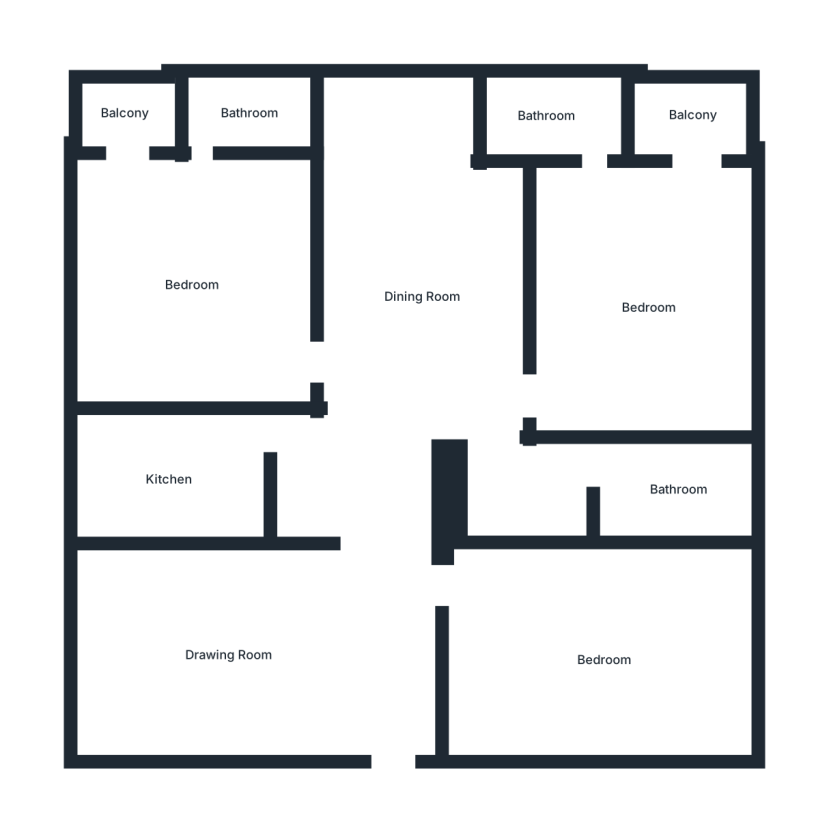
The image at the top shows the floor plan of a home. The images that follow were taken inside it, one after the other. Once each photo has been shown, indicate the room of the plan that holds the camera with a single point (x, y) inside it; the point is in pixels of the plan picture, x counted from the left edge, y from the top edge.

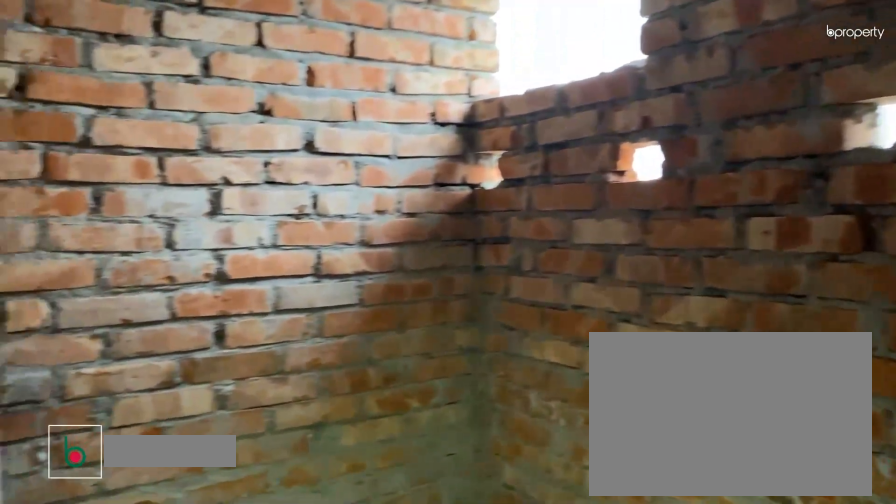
(549, 116)
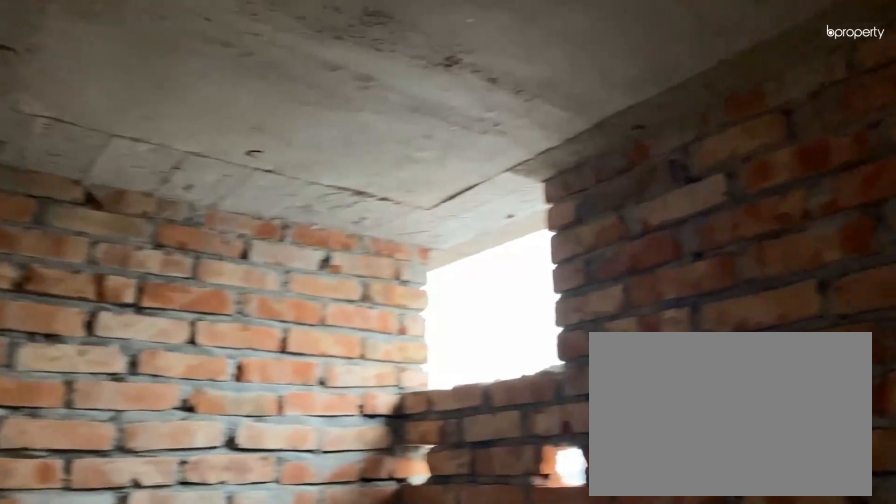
(549, 116)
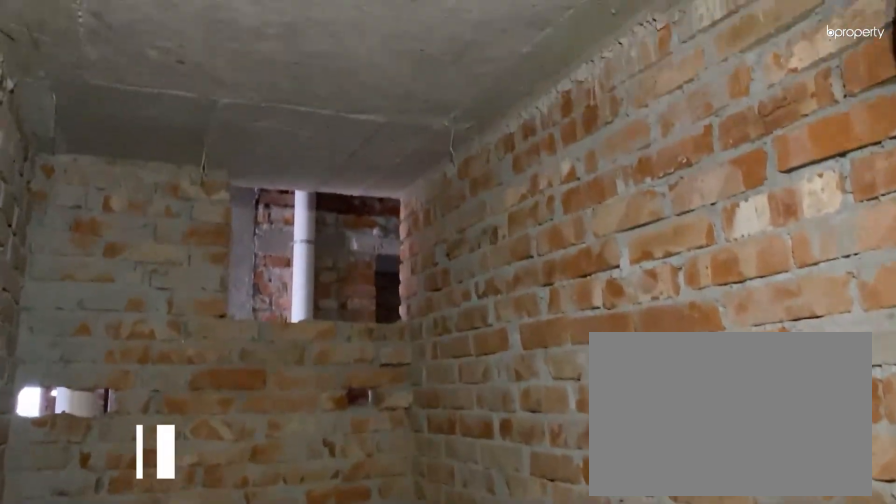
(680, 487)
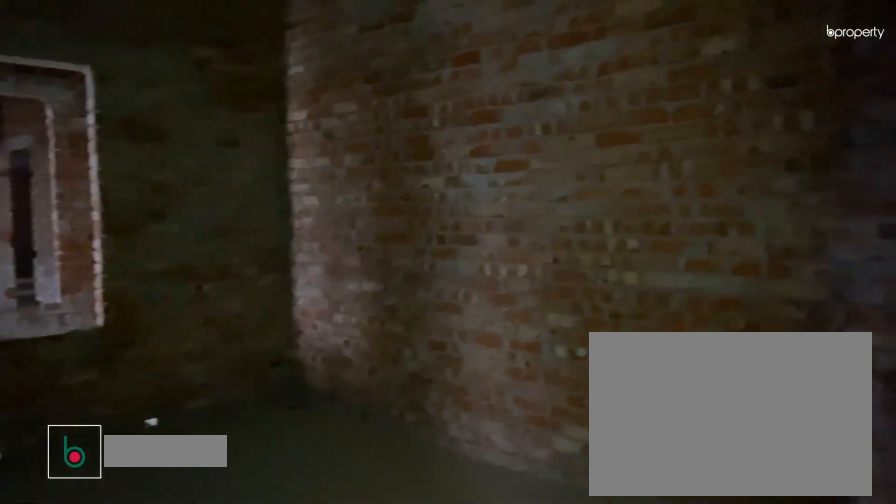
(605, 659)
